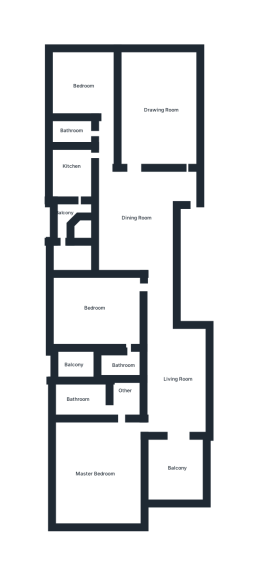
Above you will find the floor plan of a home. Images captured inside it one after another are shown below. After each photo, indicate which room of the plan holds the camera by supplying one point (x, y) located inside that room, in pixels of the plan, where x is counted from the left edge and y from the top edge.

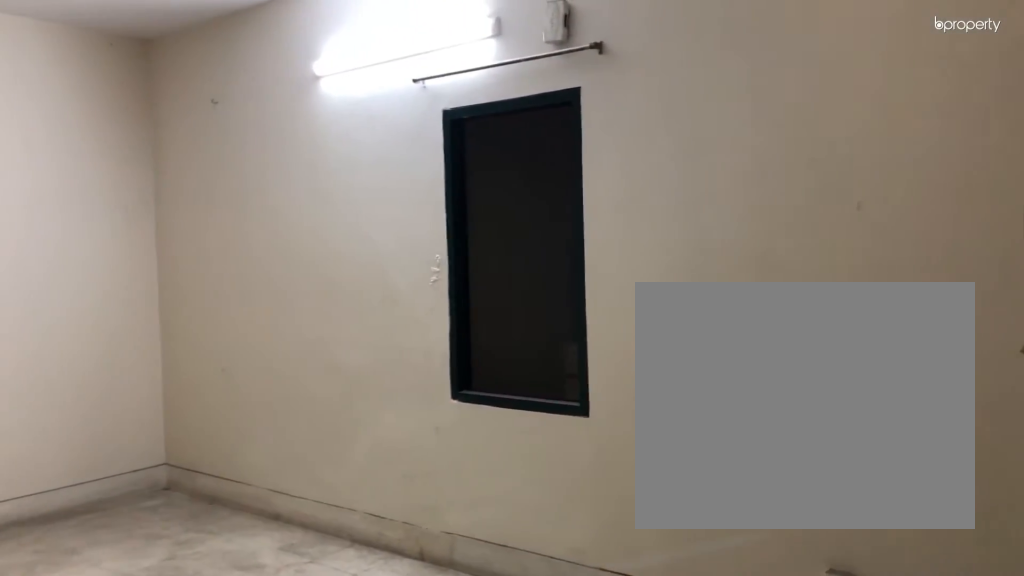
(136, 212)
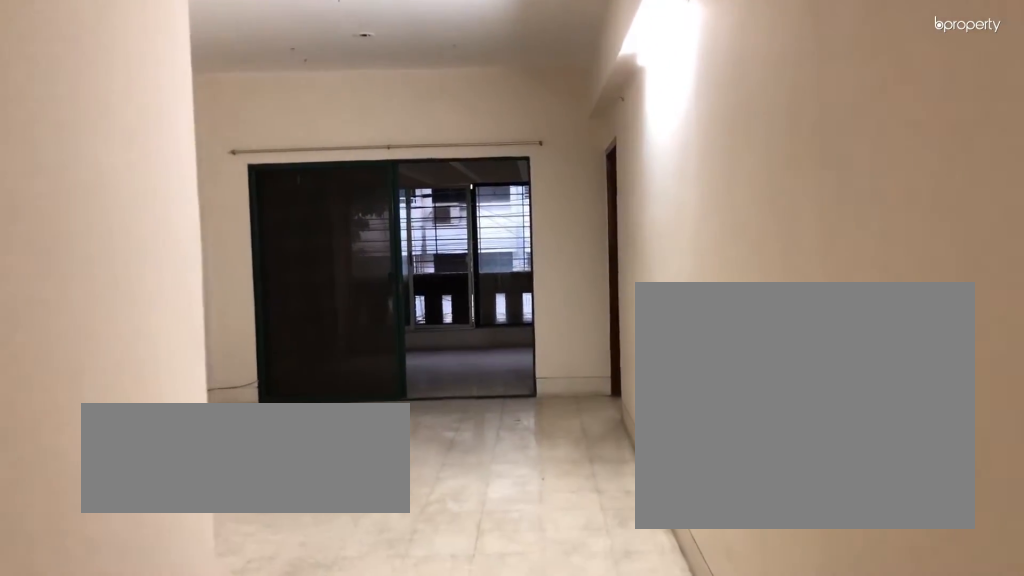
(179, 380)
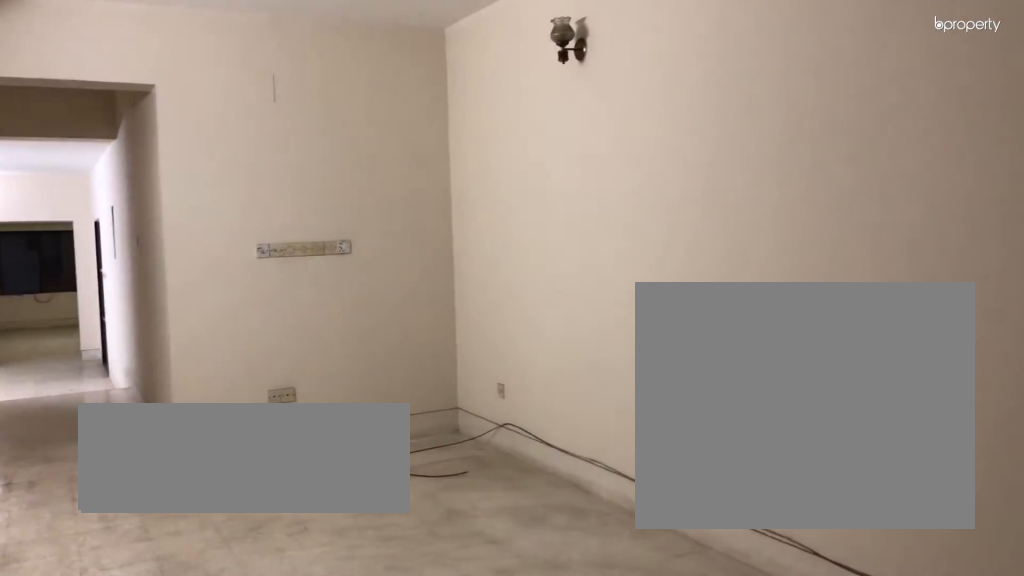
(179, 380)
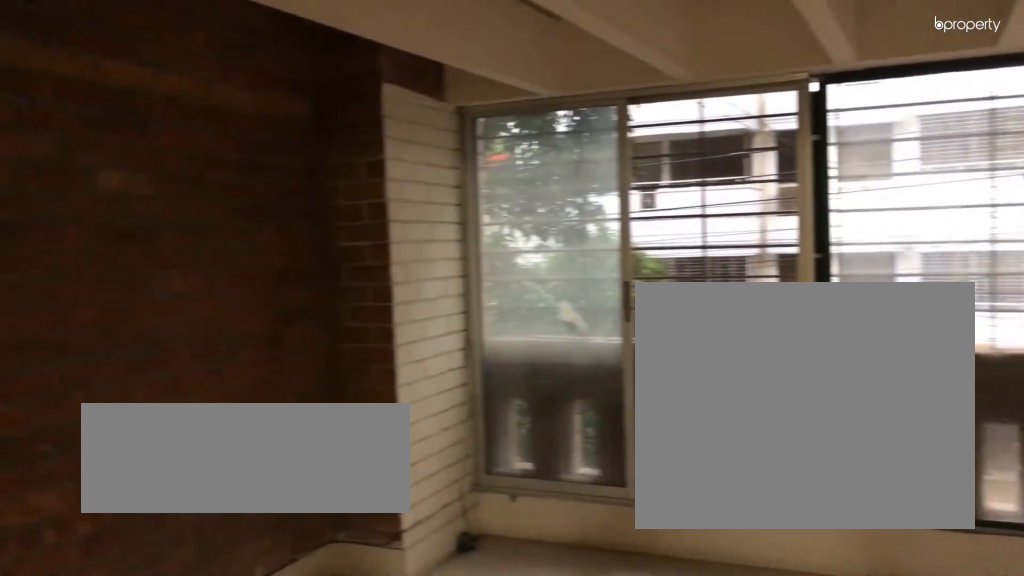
(175, 468)
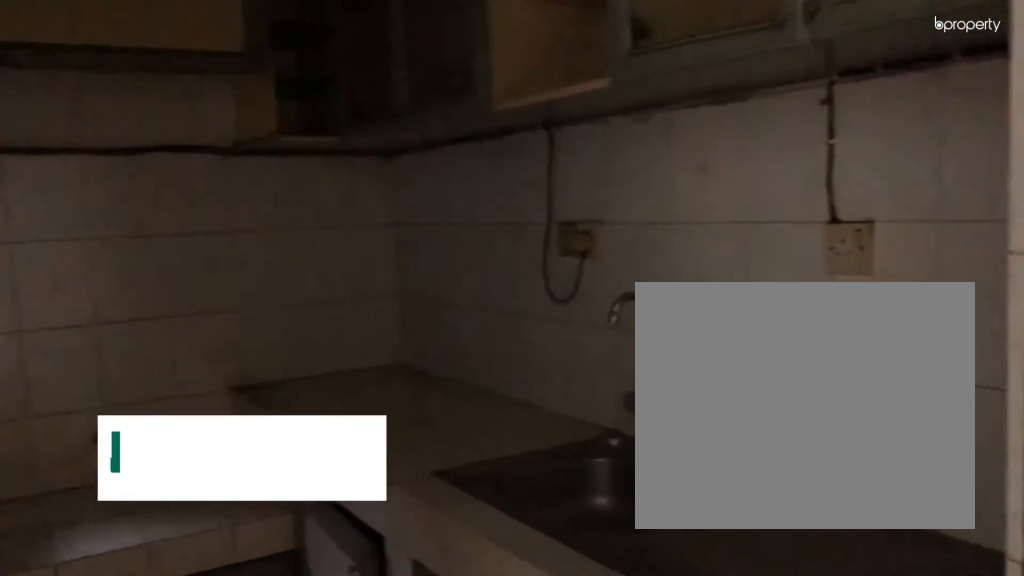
(76, 179)
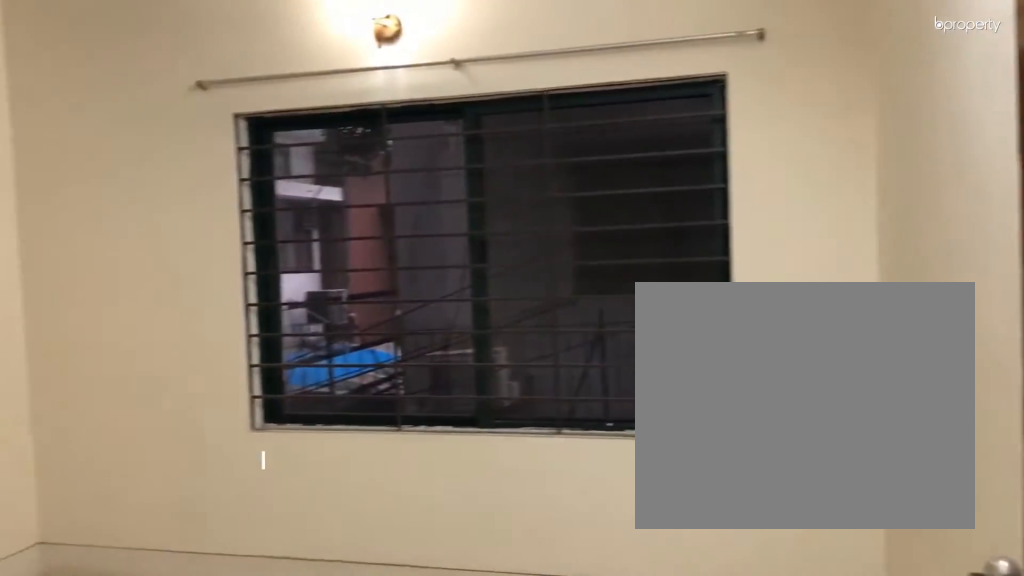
(84, 85)
